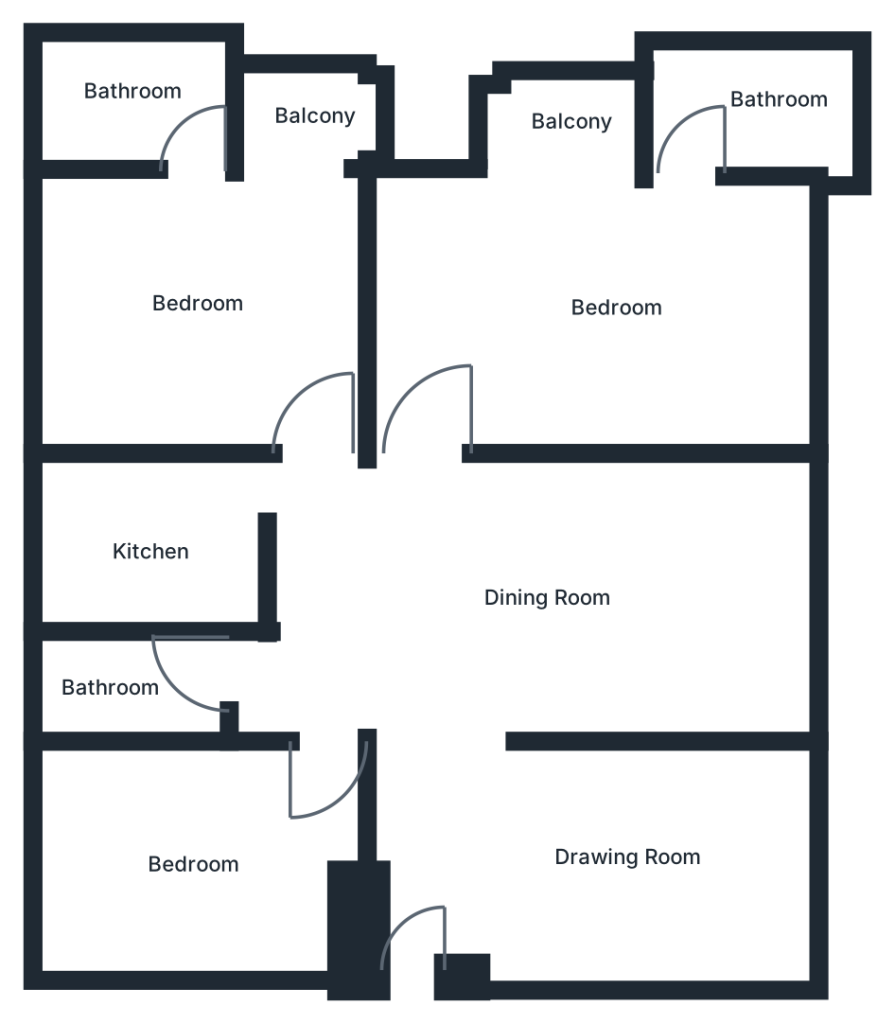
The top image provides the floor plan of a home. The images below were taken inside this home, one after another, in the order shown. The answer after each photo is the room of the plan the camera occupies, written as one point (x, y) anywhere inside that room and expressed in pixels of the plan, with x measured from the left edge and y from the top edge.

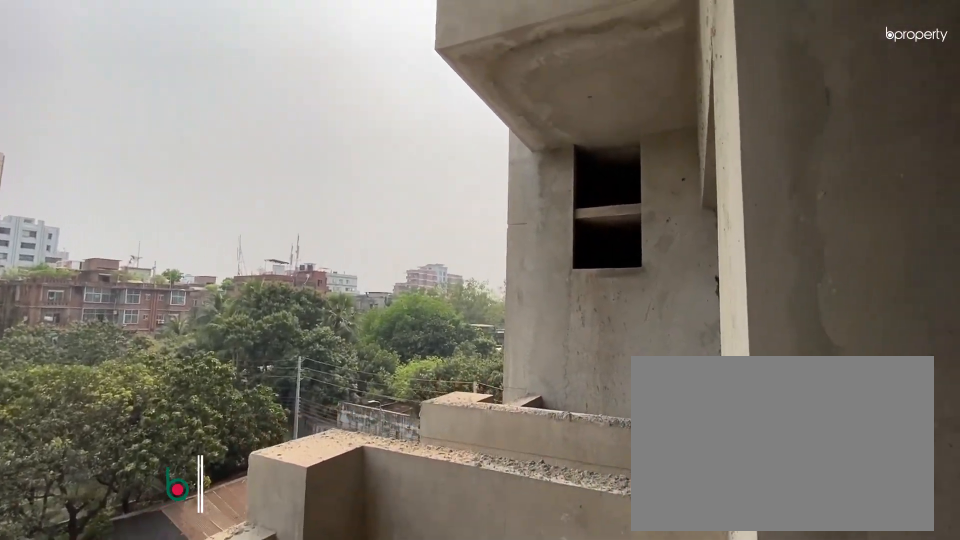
(297, 114)
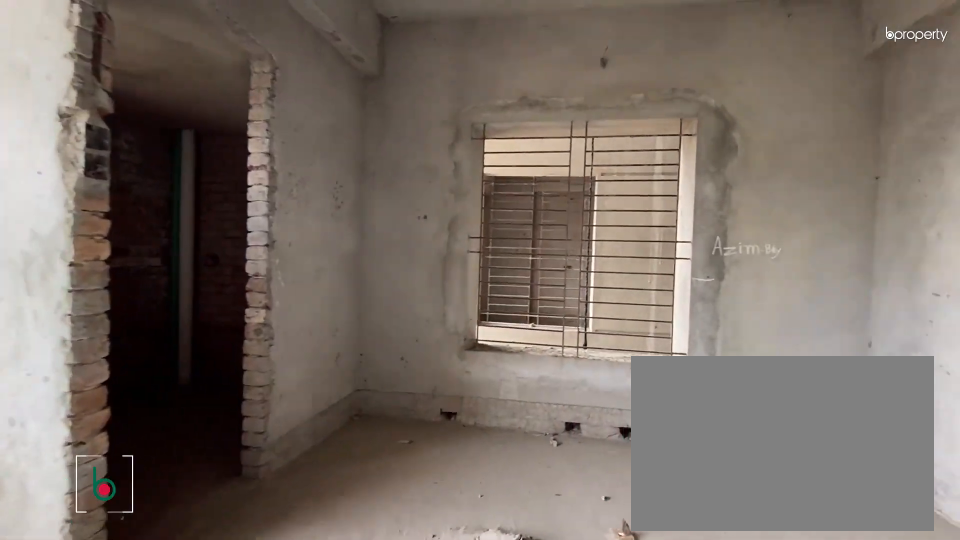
(560, 296)
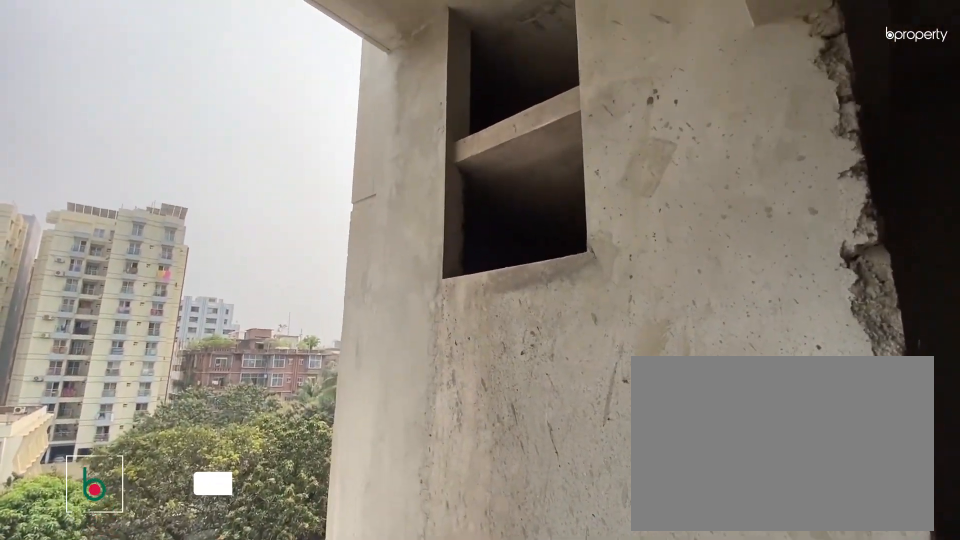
(570, 142)
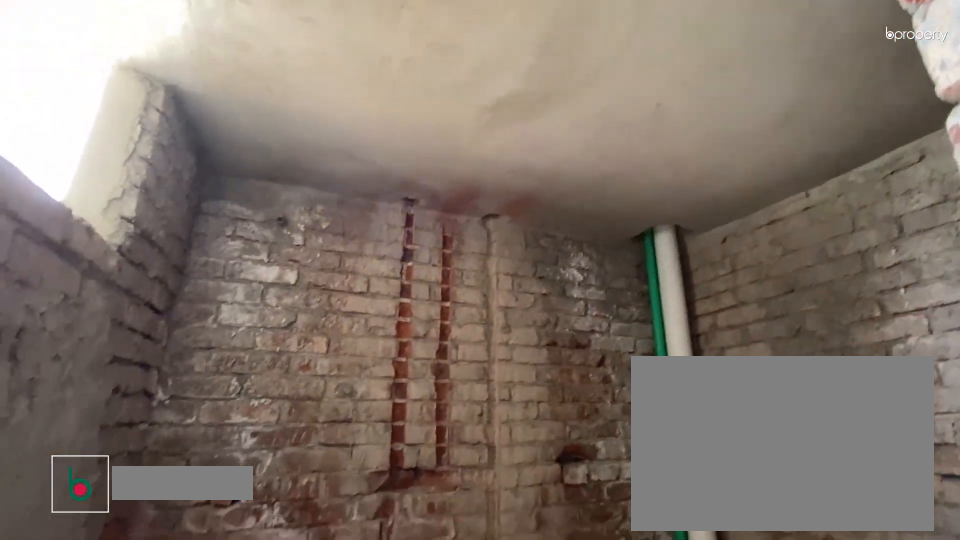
(782, 115)
